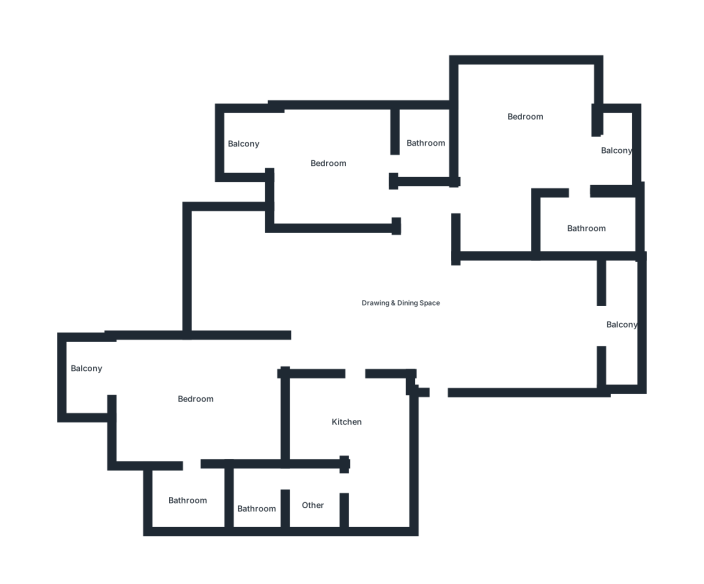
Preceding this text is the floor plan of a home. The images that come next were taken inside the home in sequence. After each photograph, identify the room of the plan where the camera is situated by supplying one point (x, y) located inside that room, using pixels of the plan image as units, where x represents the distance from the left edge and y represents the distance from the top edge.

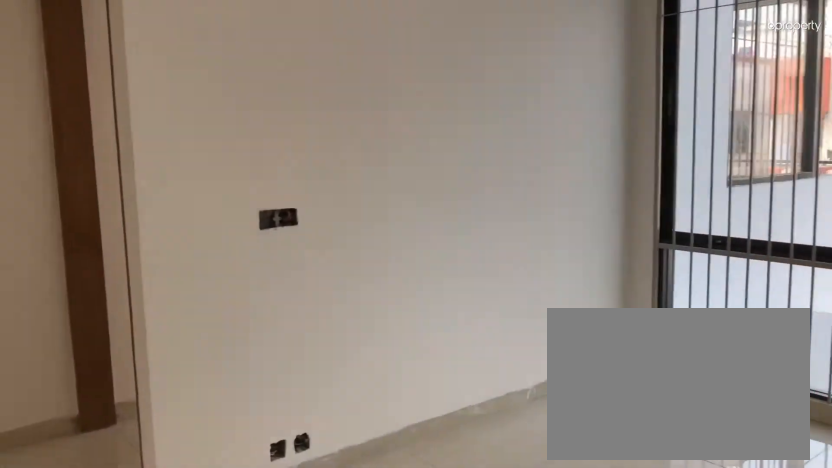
(232, 265)
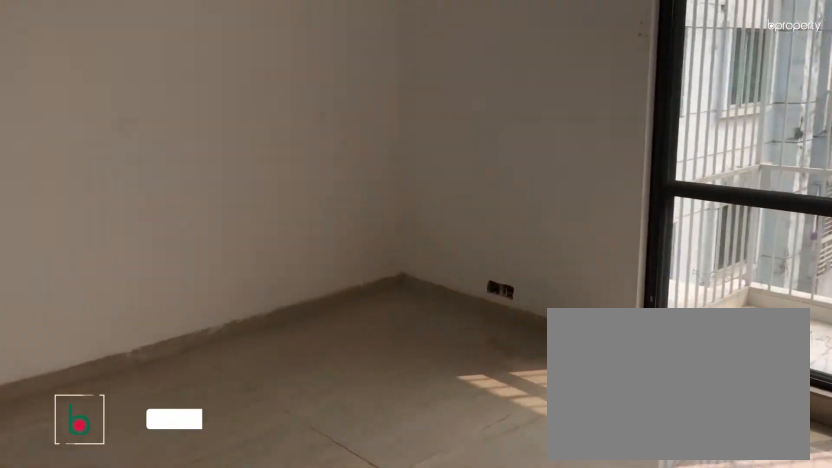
(517, 135)
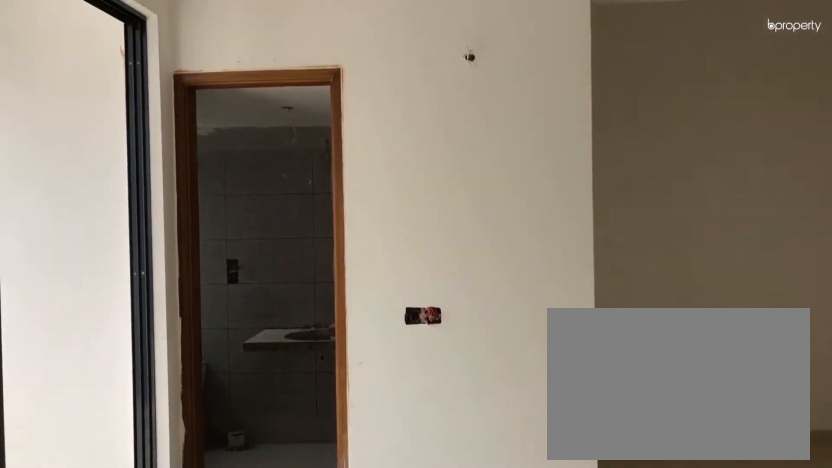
(517, 135)
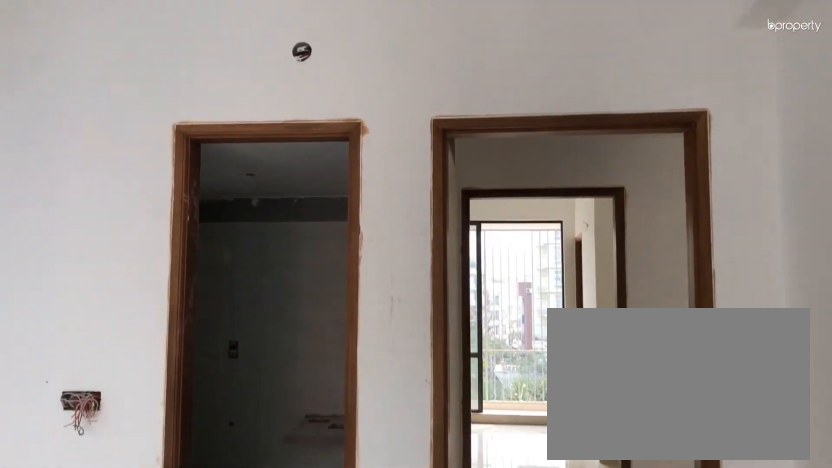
(302, 167)
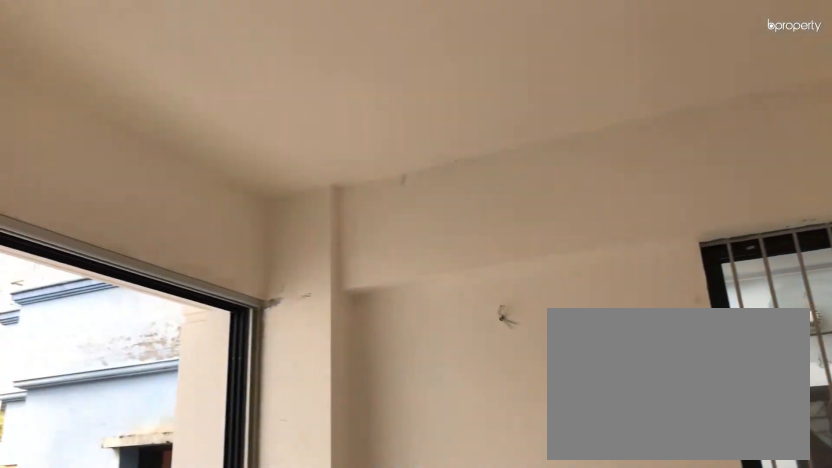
(302, 167)
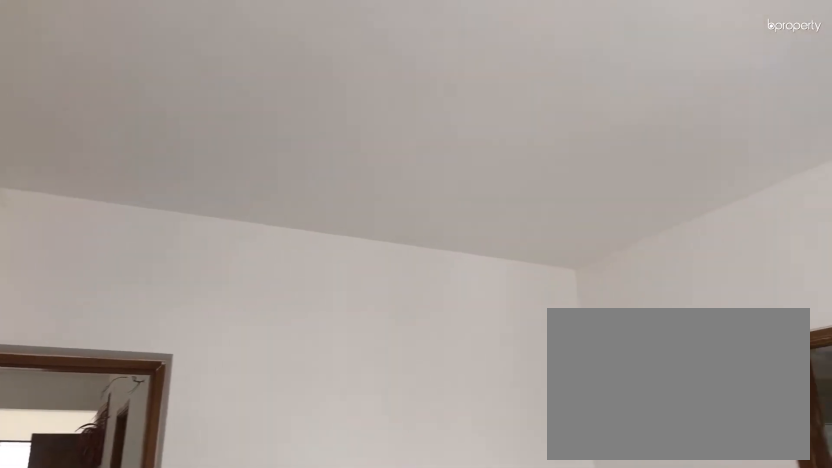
(203, 406)
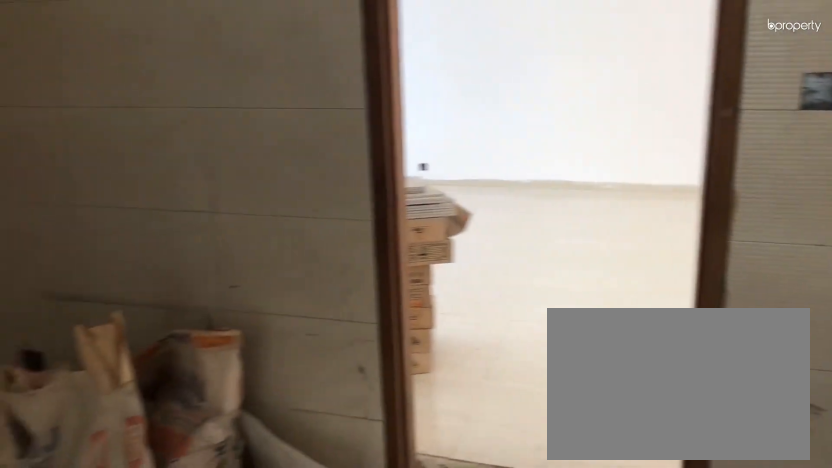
(354, 427)
